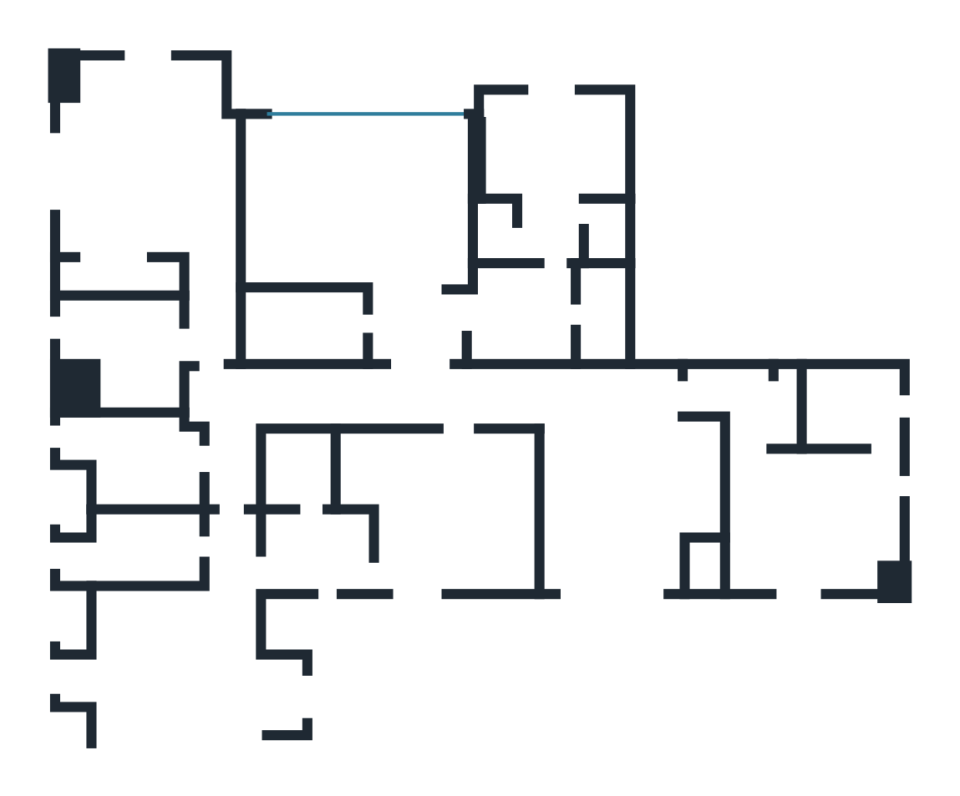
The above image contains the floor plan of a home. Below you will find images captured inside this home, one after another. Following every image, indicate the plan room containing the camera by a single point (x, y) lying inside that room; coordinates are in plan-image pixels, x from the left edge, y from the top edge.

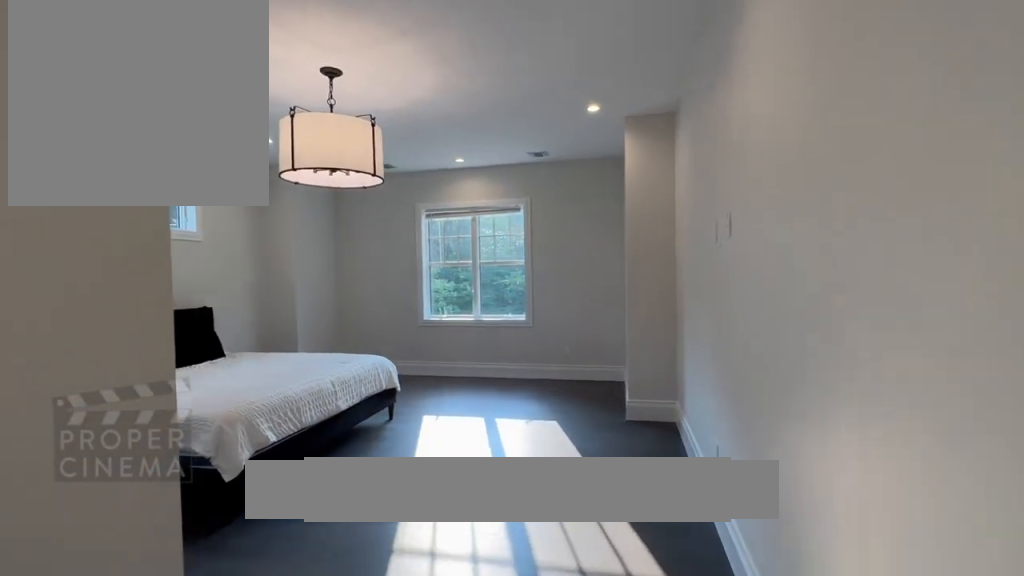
(146, 183)
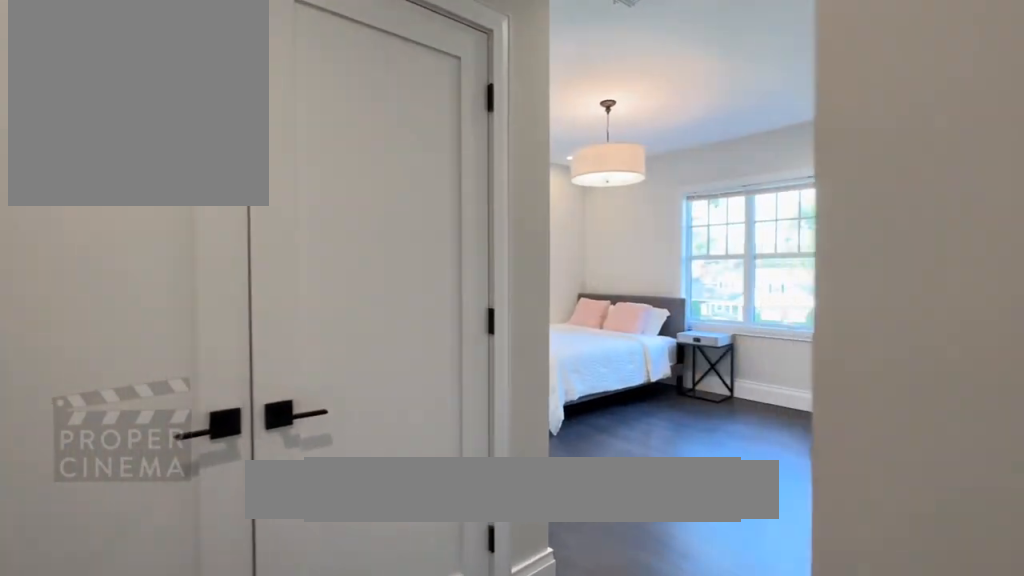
(805, 492)
